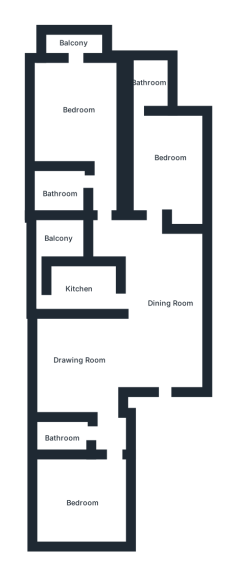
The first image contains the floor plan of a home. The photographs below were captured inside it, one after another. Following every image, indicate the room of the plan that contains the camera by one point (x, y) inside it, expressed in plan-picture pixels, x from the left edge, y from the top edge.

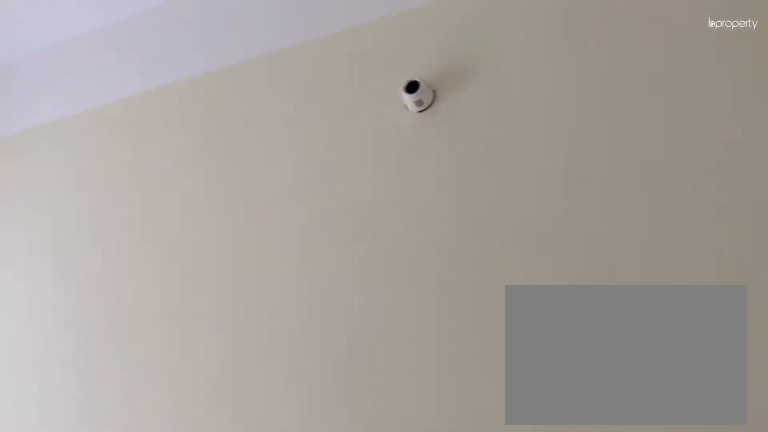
(161, 164)
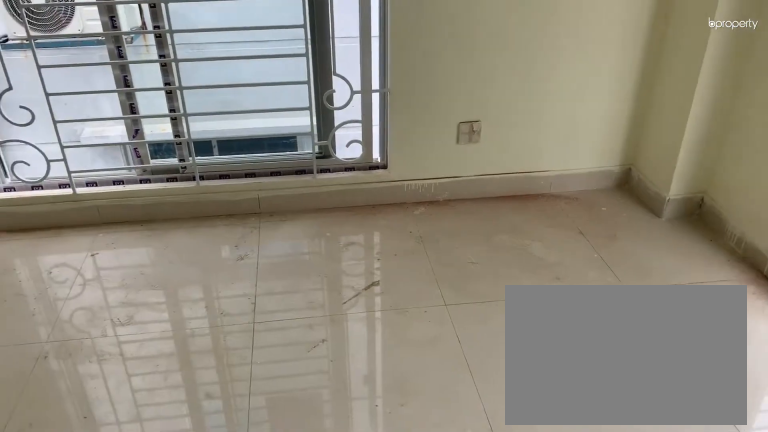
(72, 103)
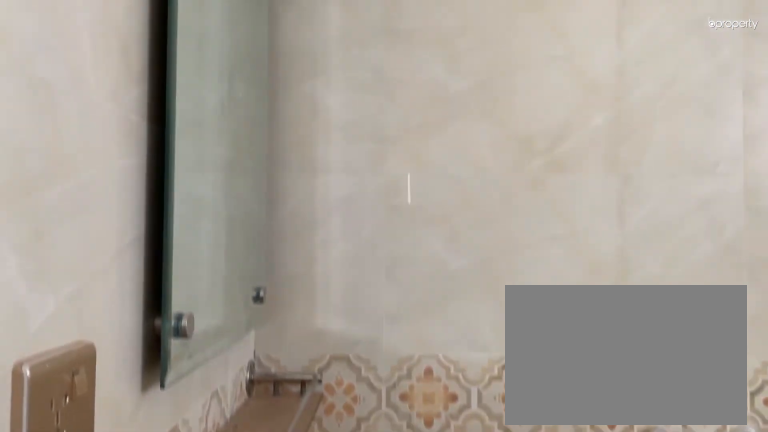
(60, 191)
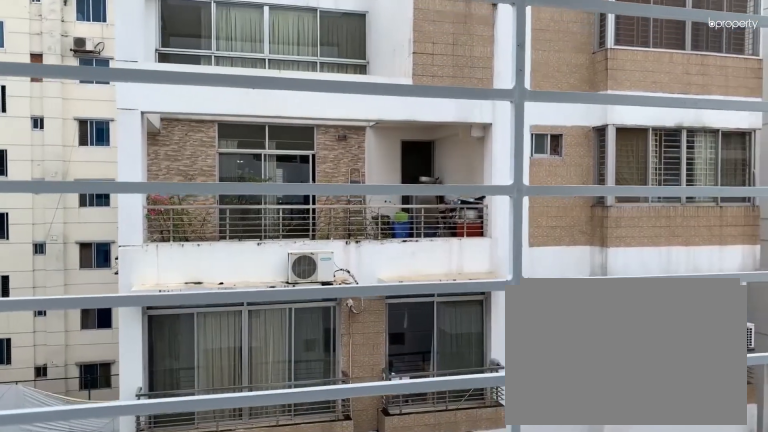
(75, 39)
